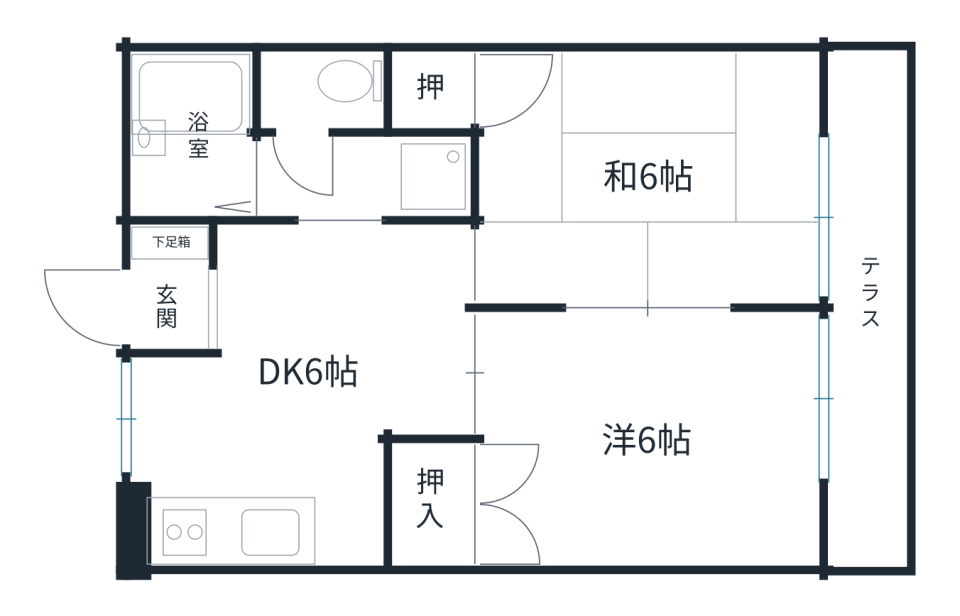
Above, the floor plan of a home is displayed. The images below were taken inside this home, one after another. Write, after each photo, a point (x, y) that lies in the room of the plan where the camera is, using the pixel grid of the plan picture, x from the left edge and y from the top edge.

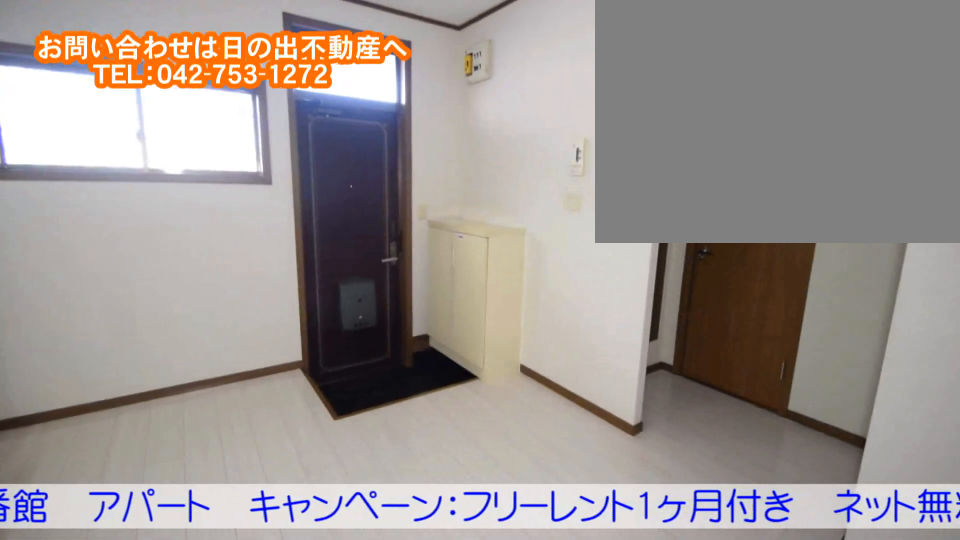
(316, 412)
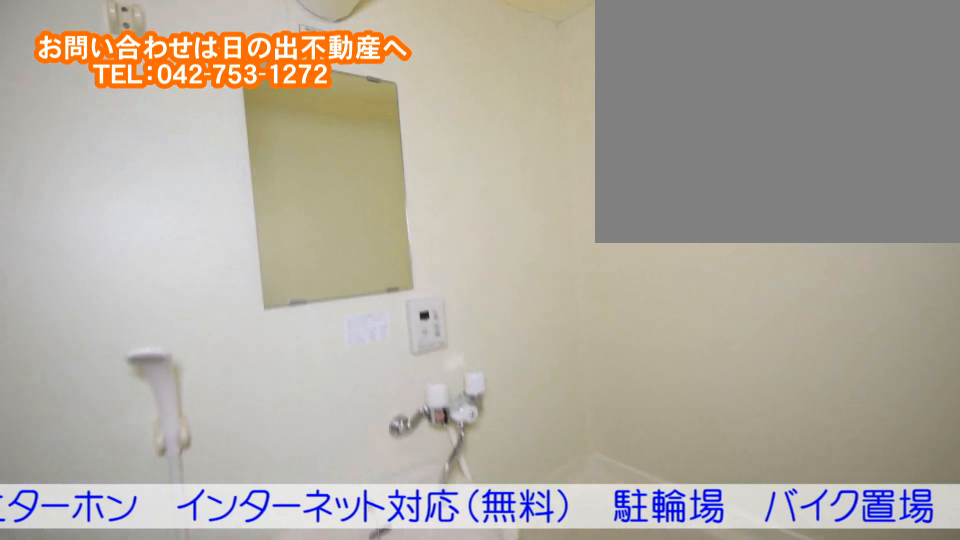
(195, 157)
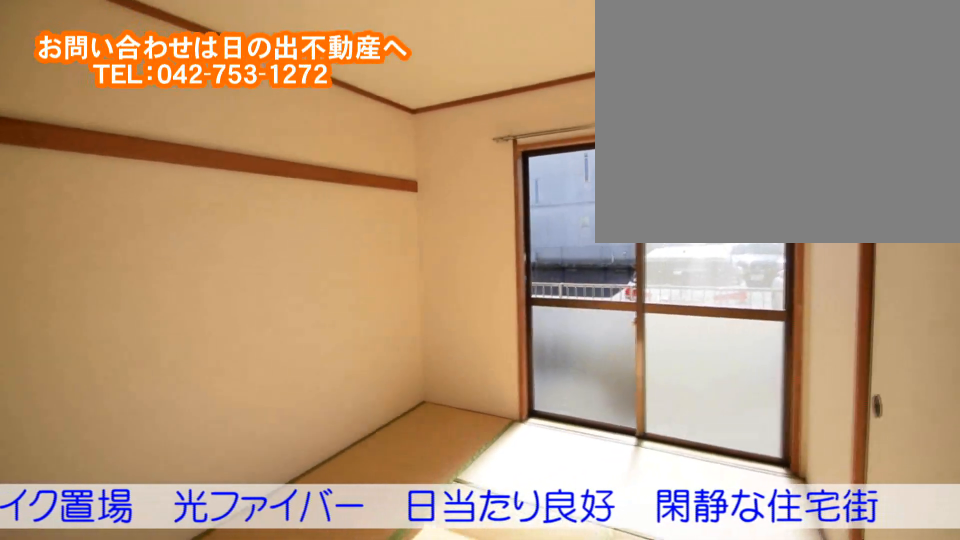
(731, 176)
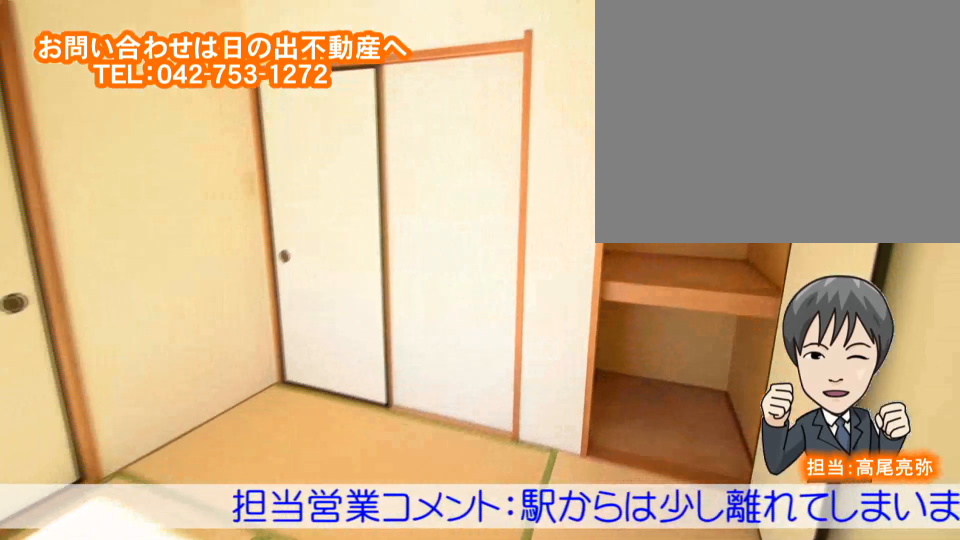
(731, 174)
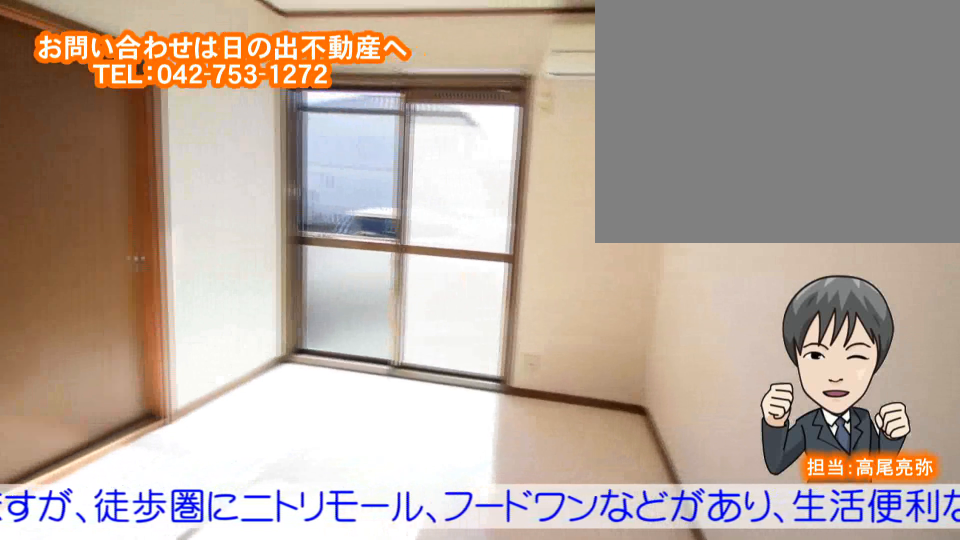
(738, 428)
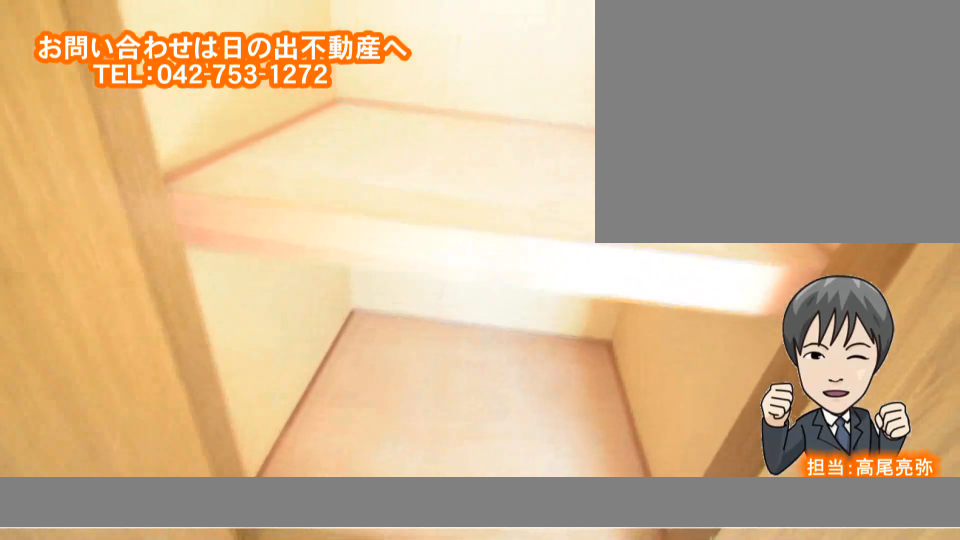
(739, 430)
